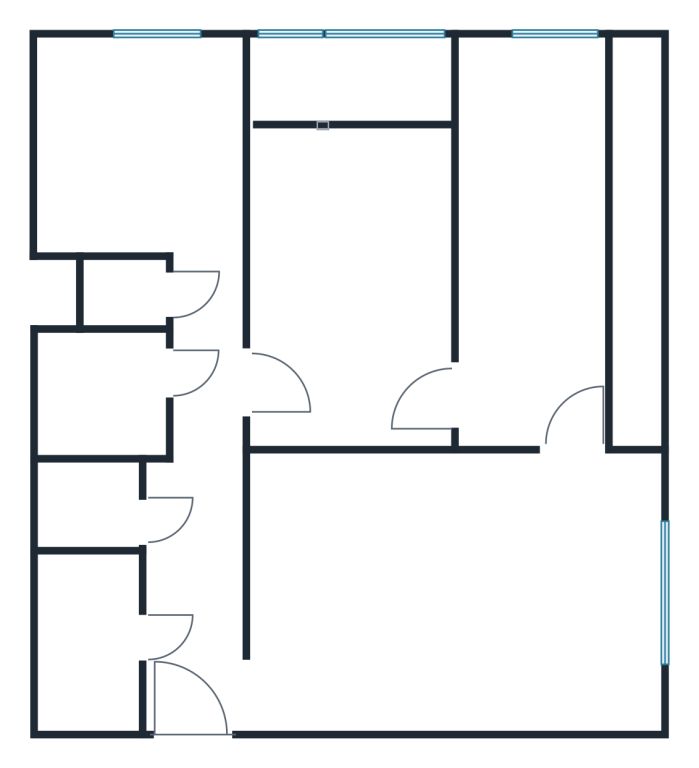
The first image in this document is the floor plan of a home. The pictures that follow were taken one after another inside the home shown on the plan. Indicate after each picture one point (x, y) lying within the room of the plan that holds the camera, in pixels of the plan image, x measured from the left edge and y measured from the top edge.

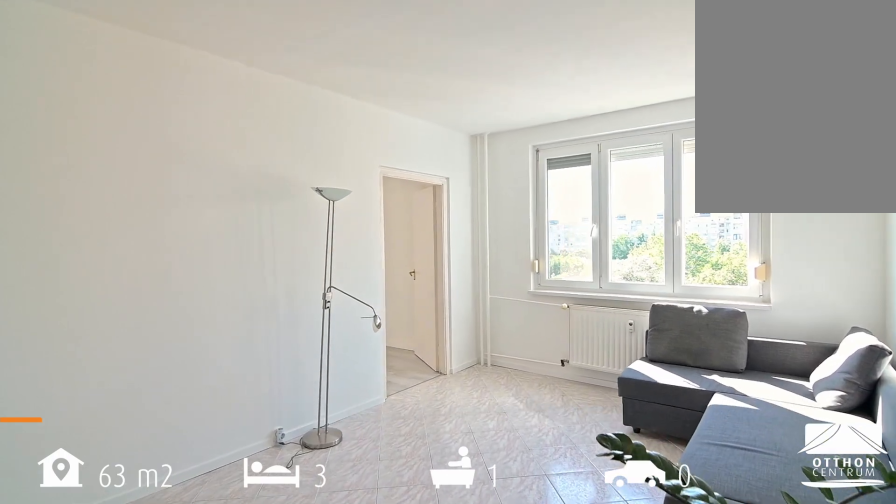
(457, 596)
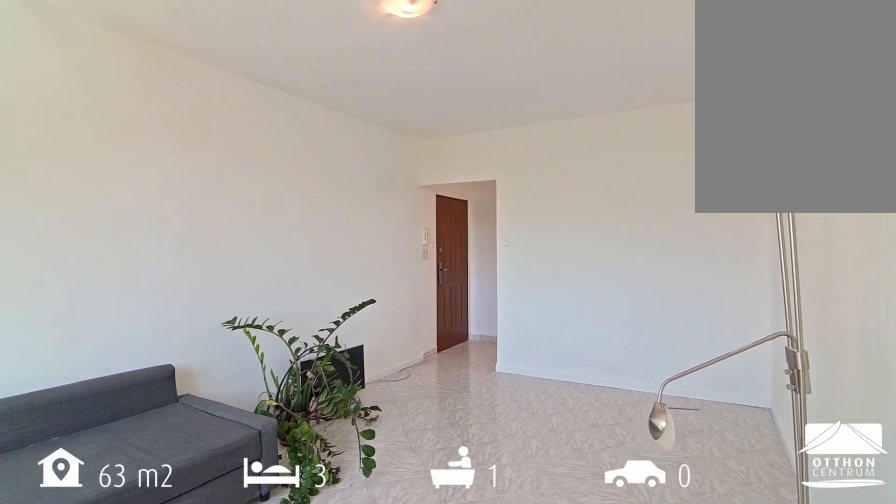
(457, 596)
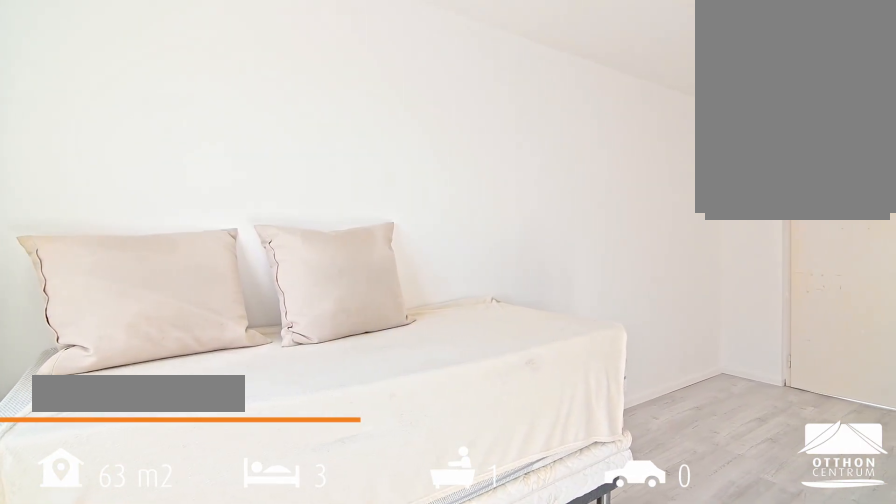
(538, 263)
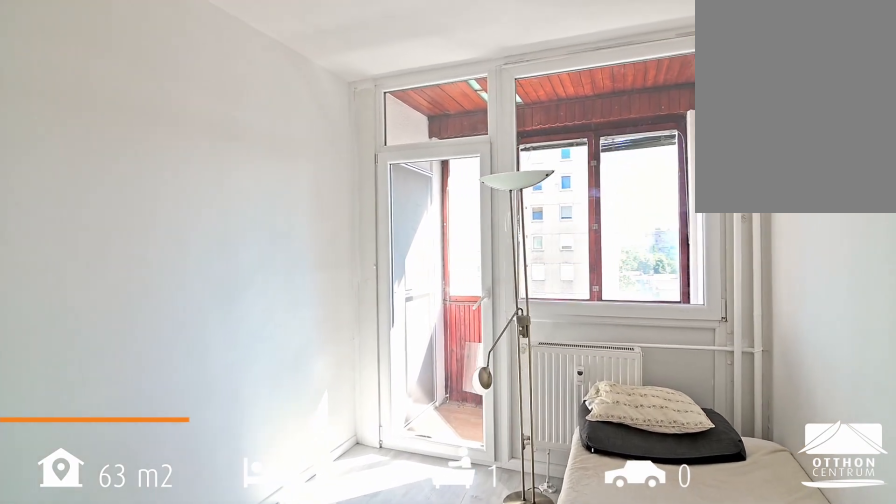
(359, 285)
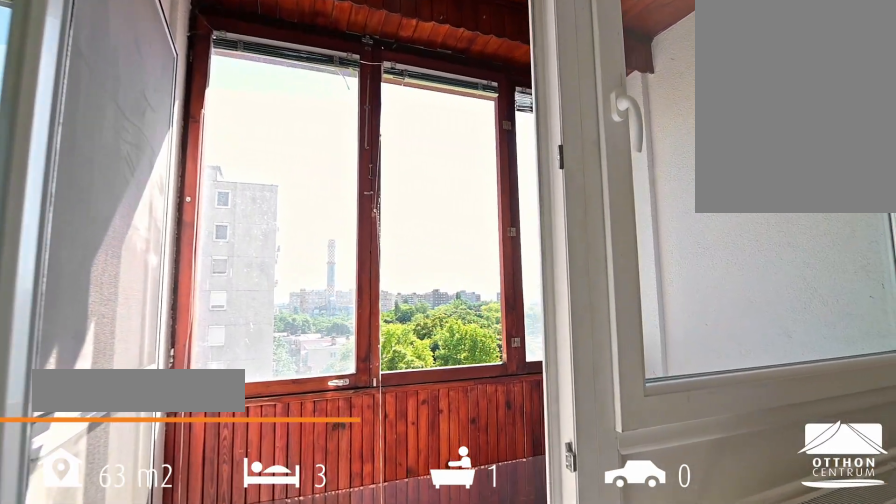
(354, 83)
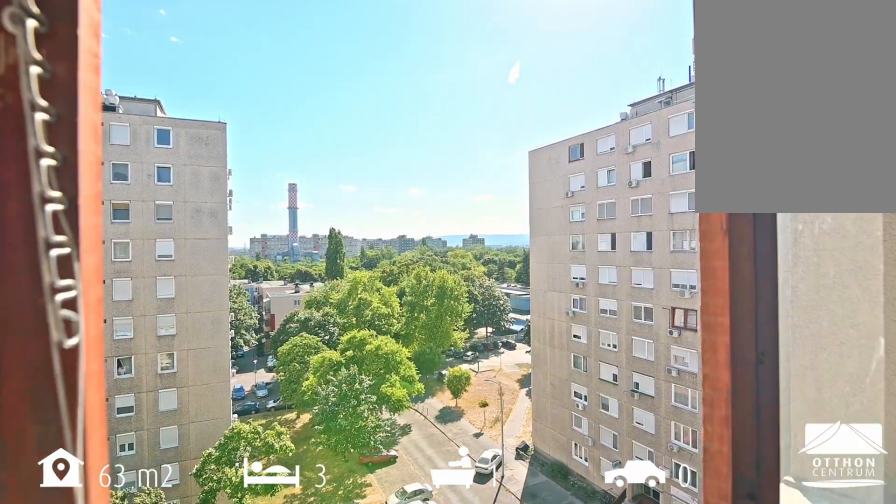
(353, 84)
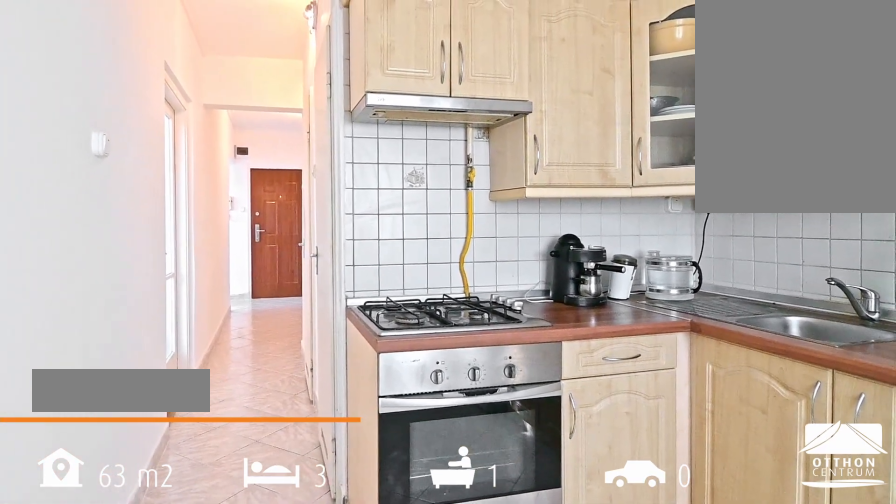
(136, 143)
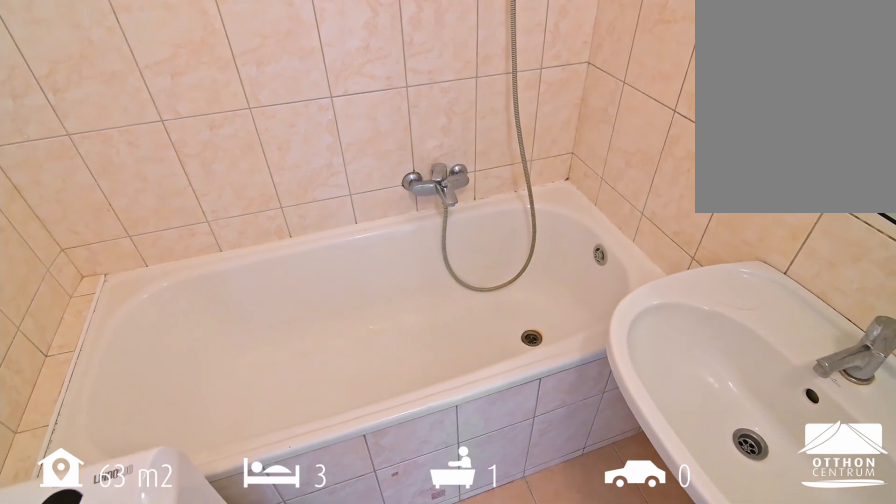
(108, 394)
